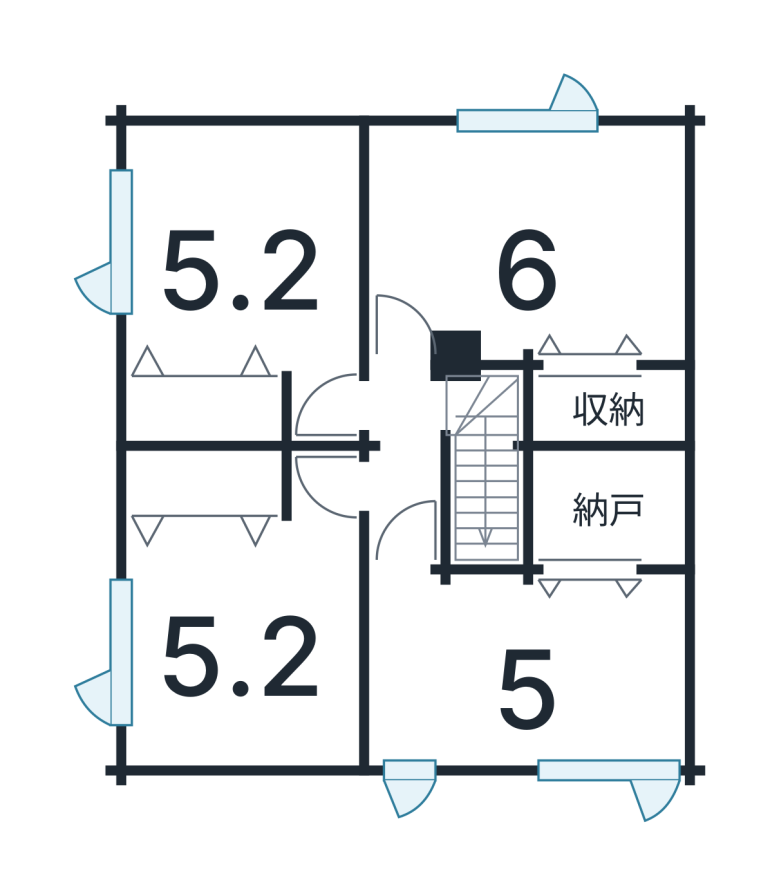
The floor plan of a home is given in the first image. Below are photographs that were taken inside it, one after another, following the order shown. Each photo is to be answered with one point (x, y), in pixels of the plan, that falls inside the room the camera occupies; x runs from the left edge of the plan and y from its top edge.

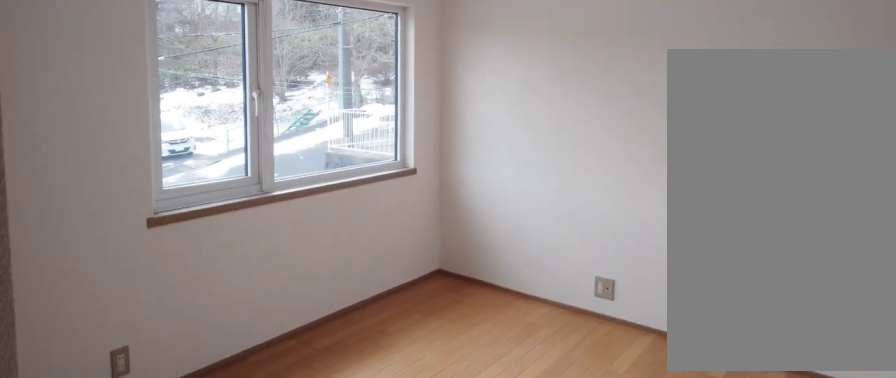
(223, 261)
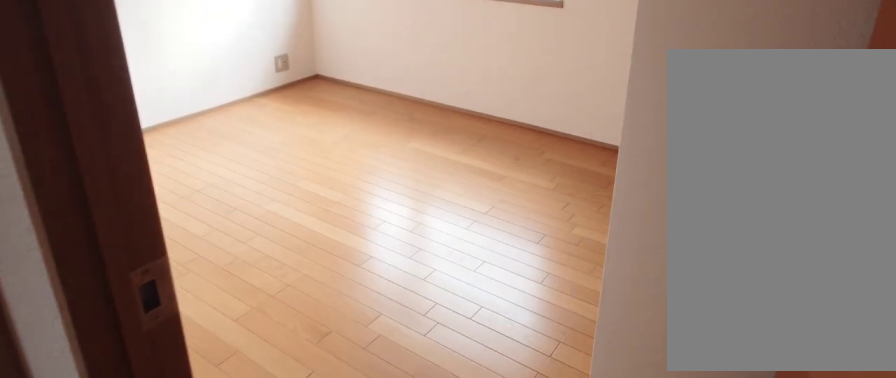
(235, 646)
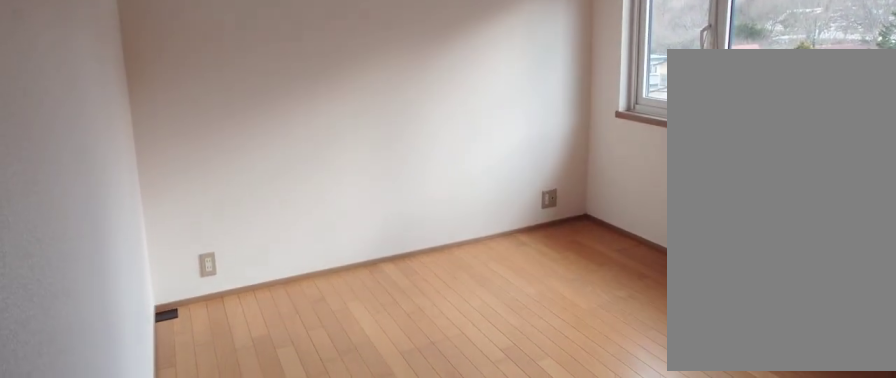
(235, 646)
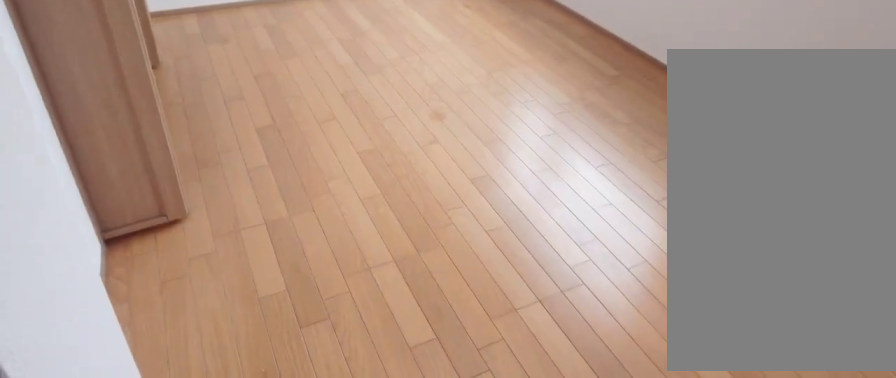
(536, 669)
